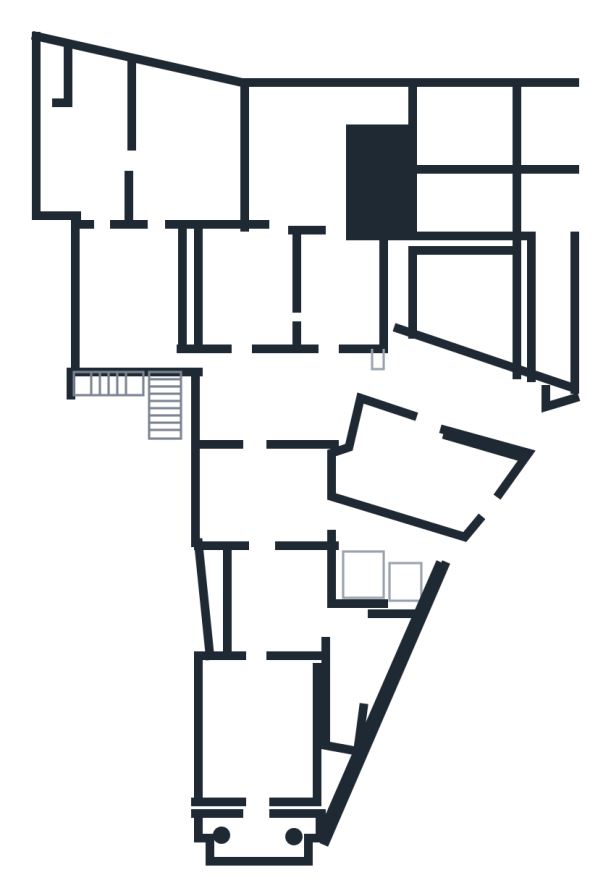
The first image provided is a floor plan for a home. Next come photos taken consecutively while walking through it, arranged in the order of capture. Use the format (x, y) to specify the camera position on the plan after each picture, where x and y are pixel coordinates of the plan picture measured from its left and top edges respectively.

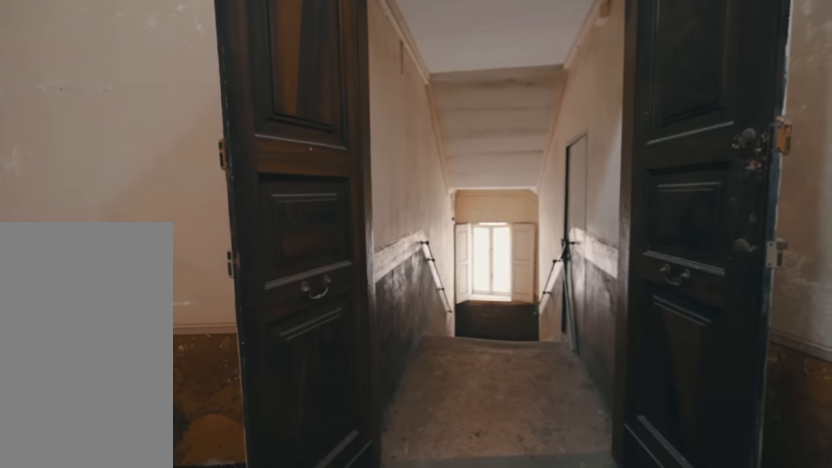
(262, 504)
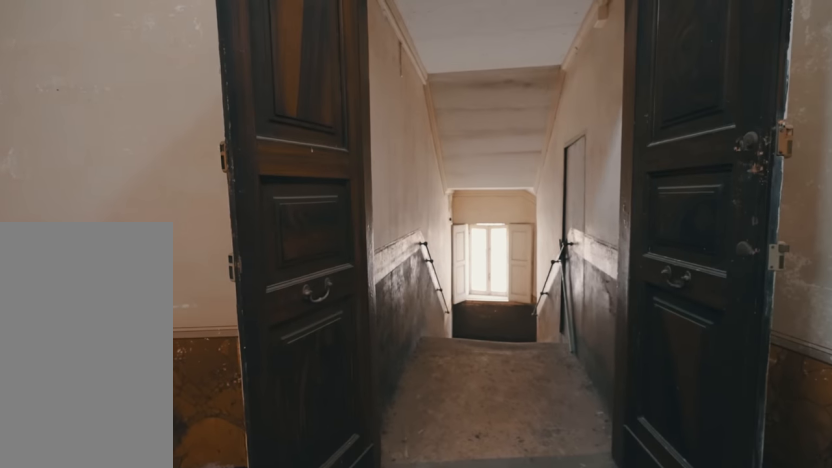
(262, 504)
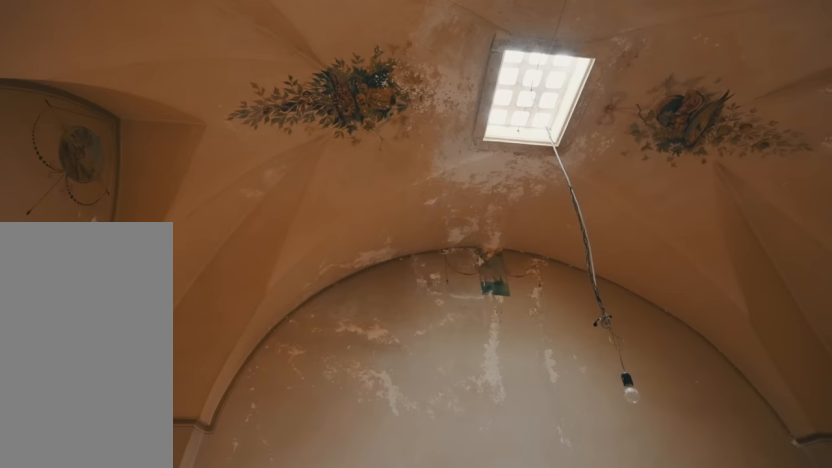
(278, 405)
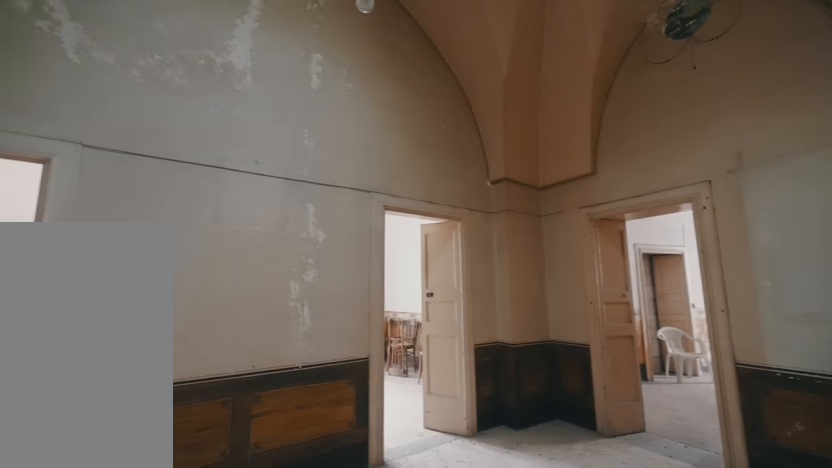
(278, 405)
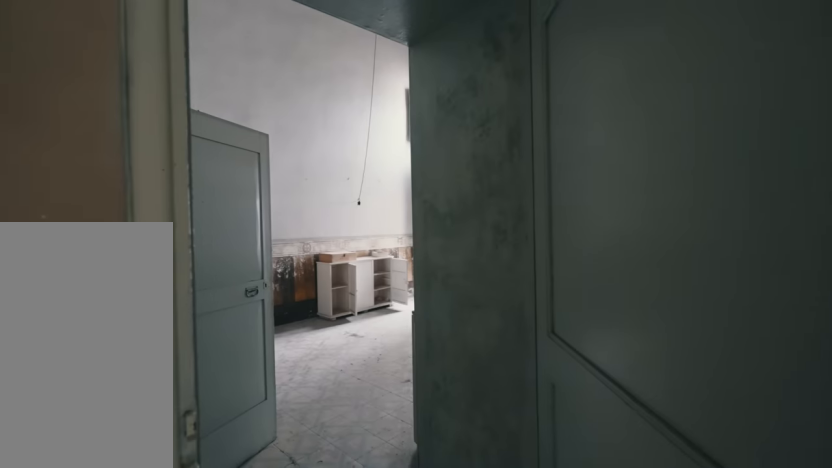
(259, 393)
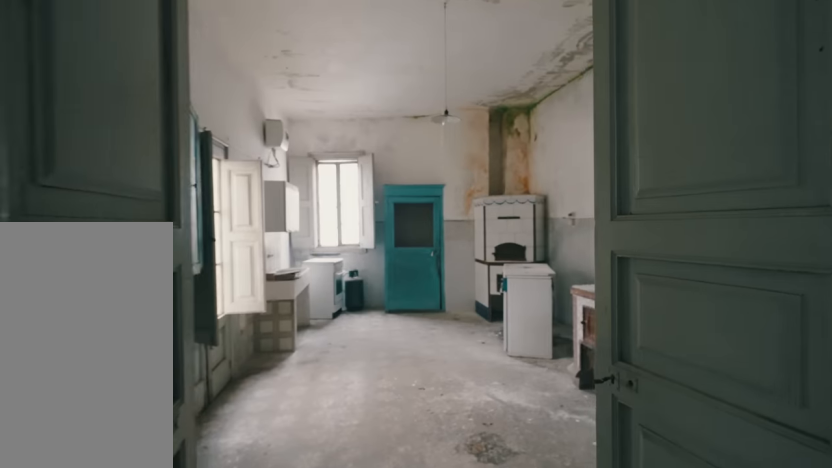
(149, 235)
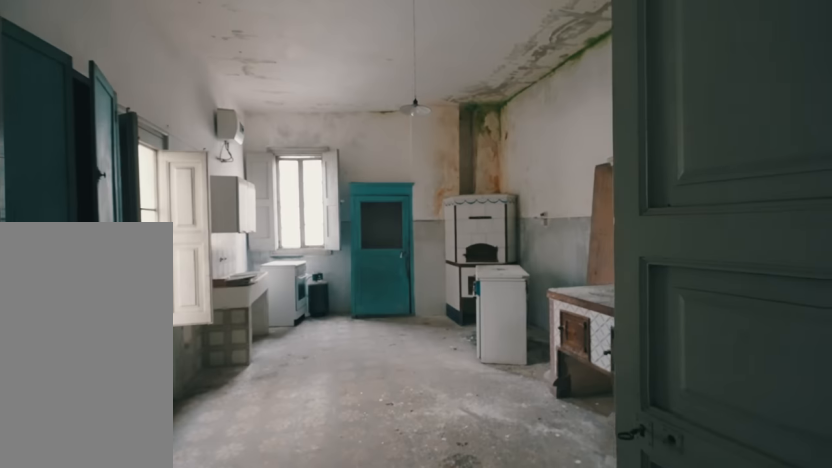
(156, 205)
